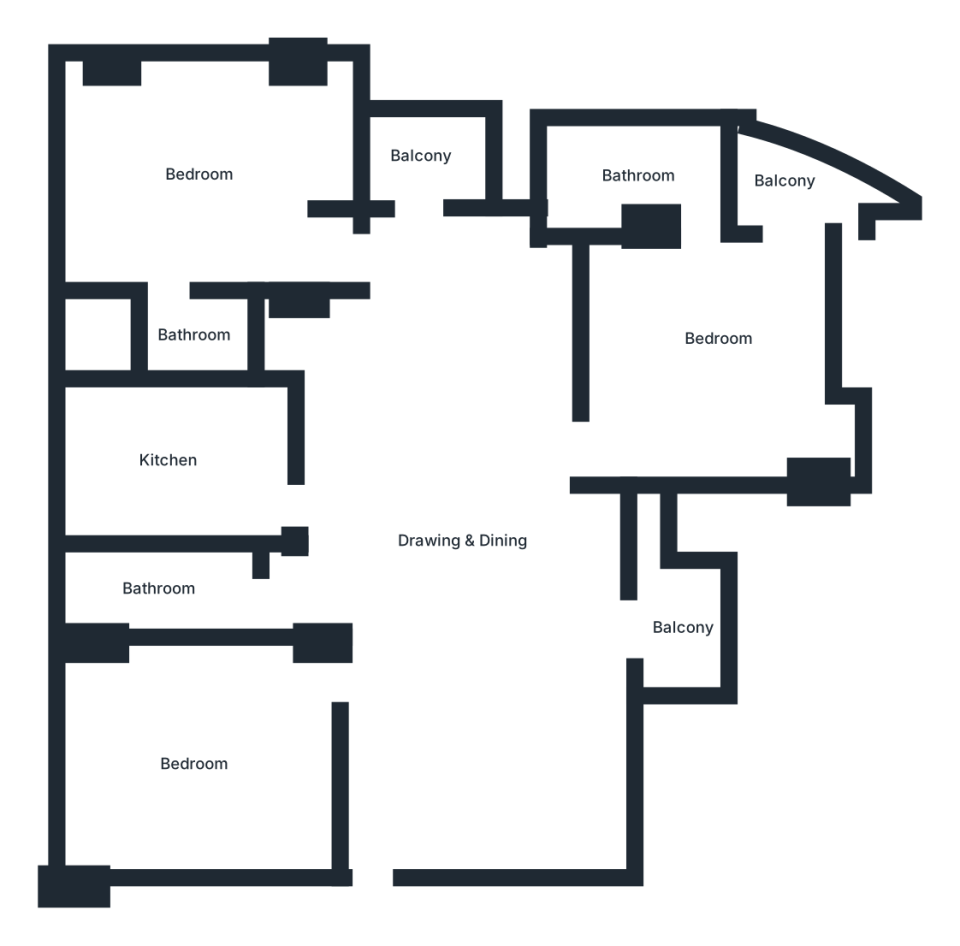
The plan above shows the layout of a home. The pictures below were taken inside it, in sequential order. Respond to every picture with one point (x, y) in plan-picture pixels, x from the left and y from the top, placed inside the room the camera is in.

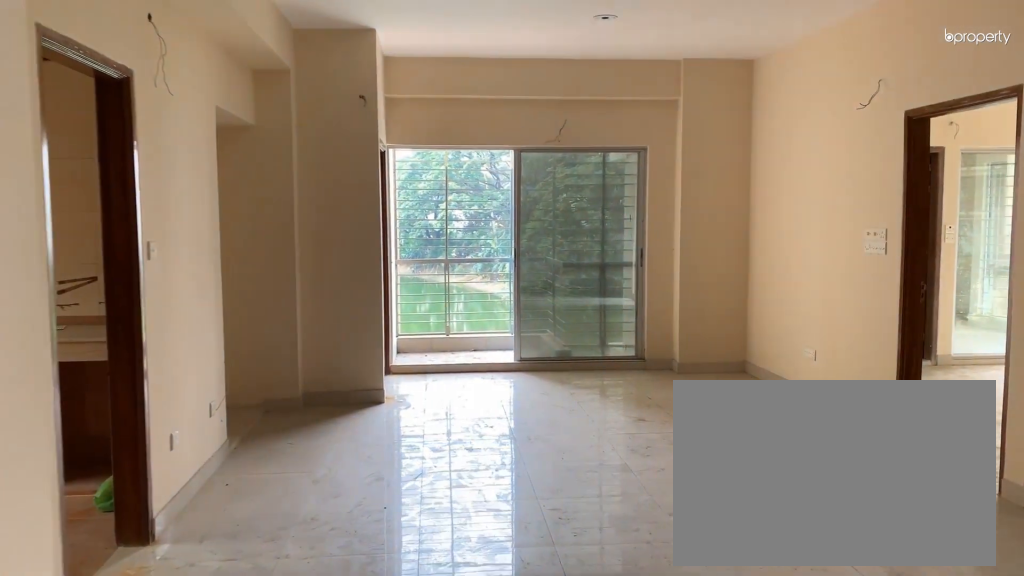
(469, 483)
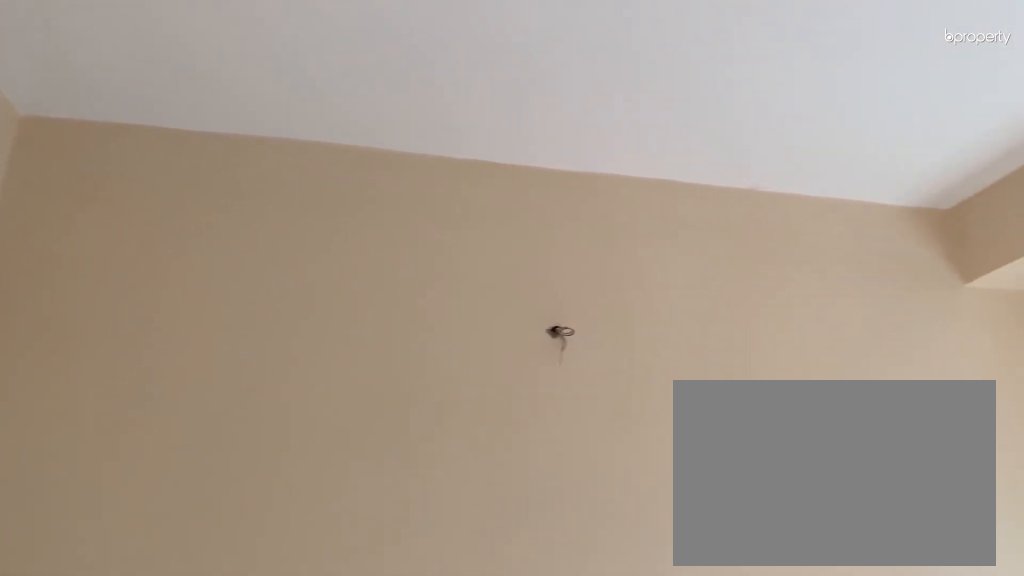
(194, 777)
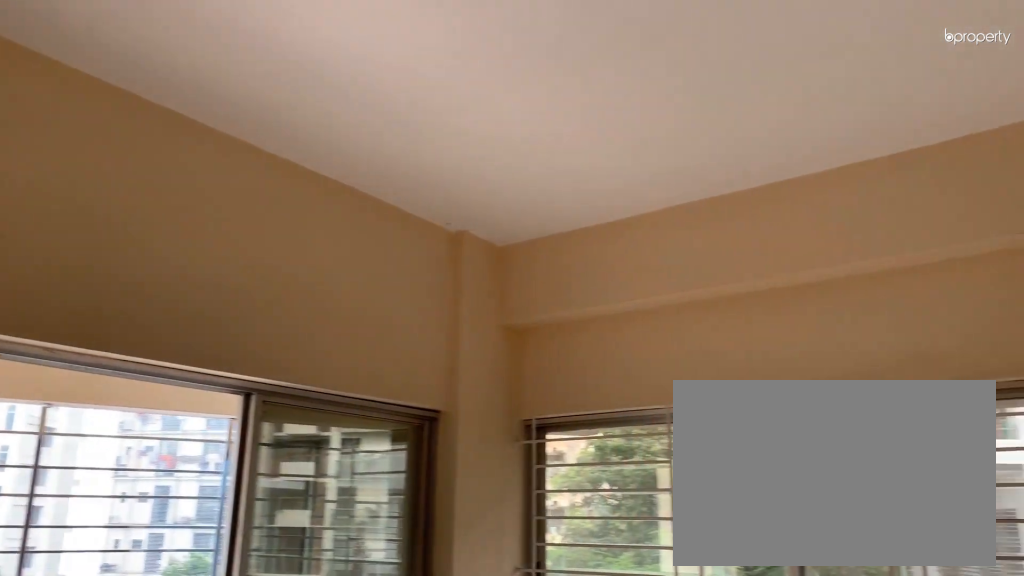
(718, 343)
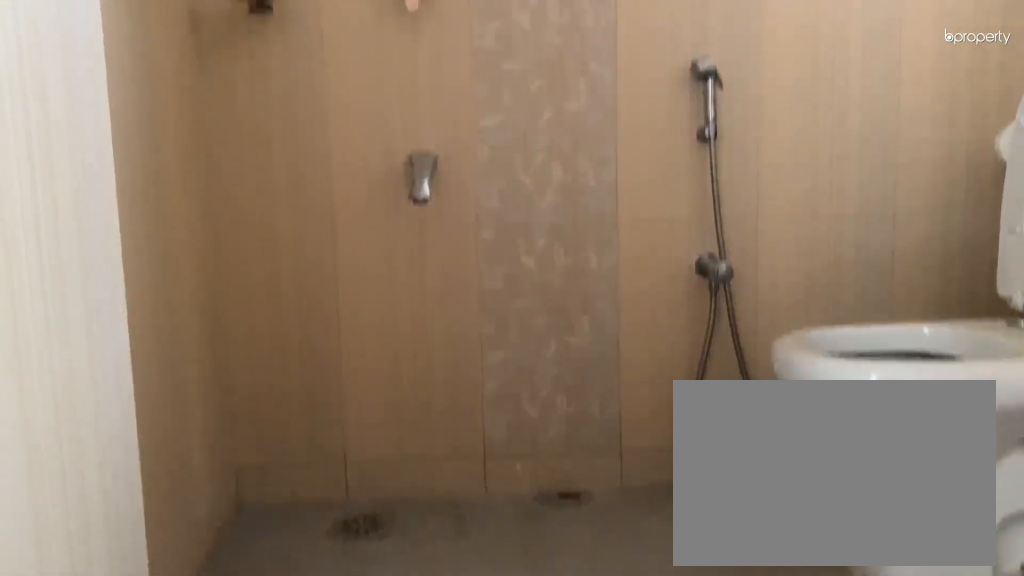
(639, 175)
